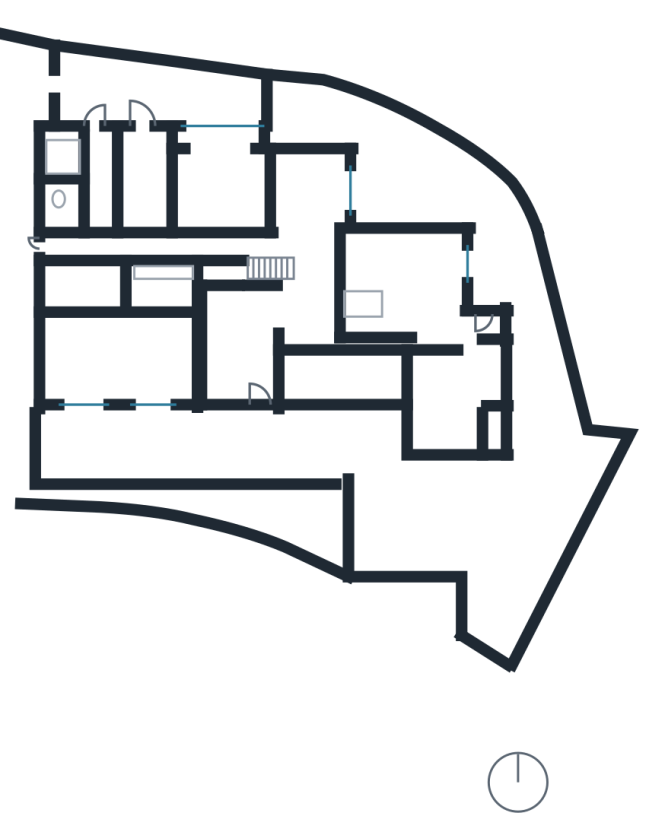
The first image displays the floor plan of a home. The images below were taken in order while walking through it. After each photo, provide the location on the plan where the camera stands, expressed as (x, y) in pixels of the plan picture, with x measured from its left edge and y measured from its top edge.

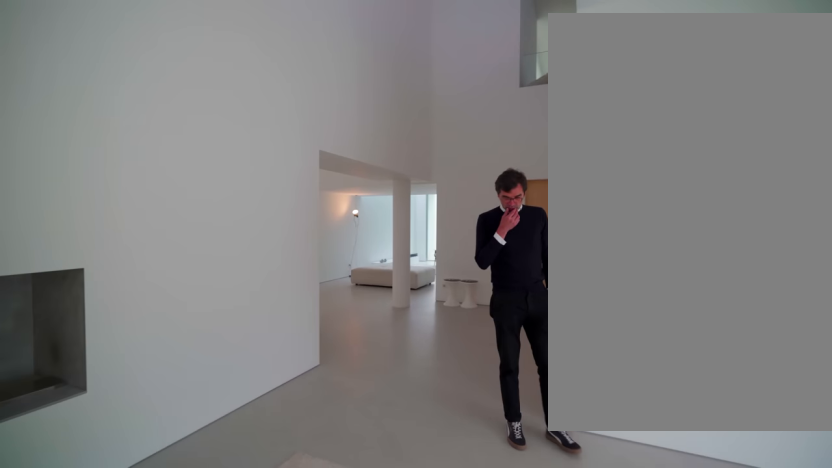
(219, 330)
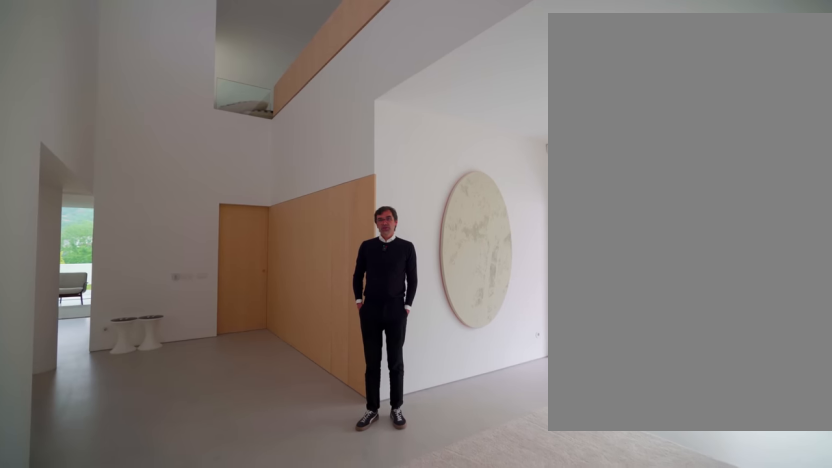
(219, 329)
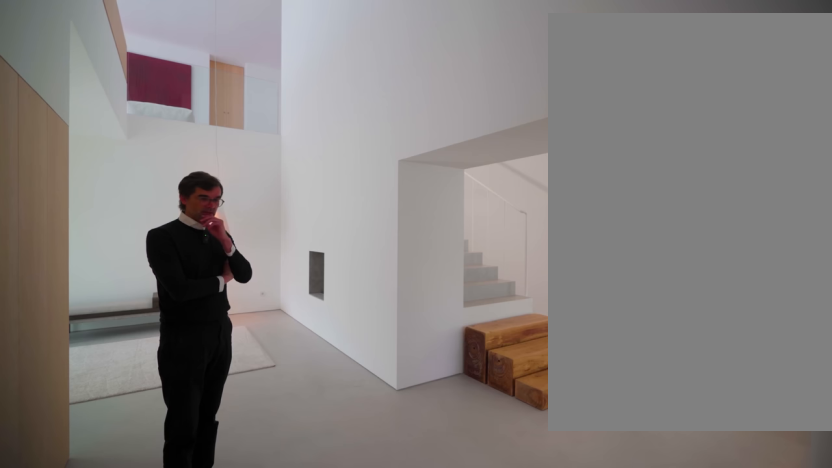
(324, 308)
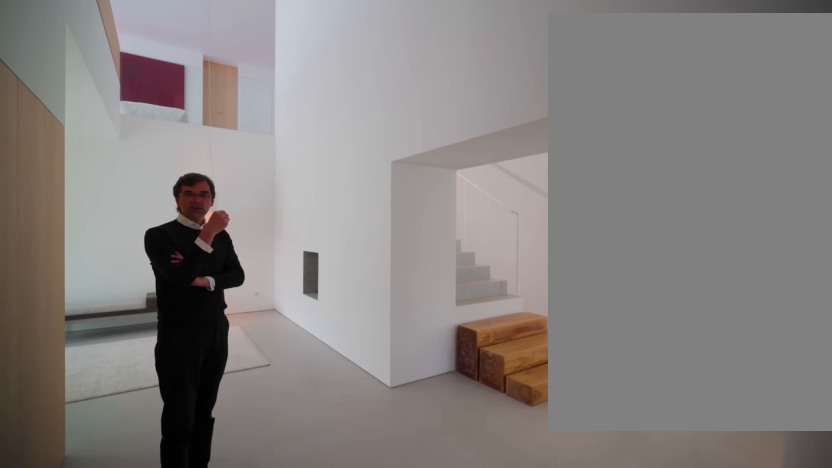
(324, 308)
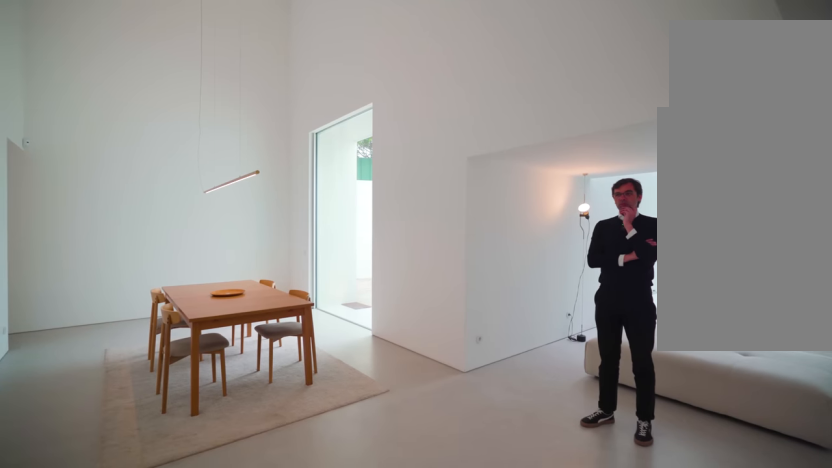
(310, 273)
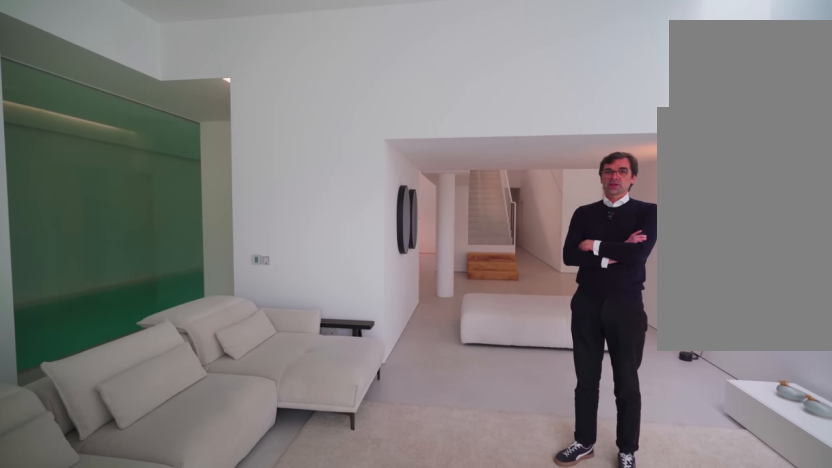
(441, 270)
